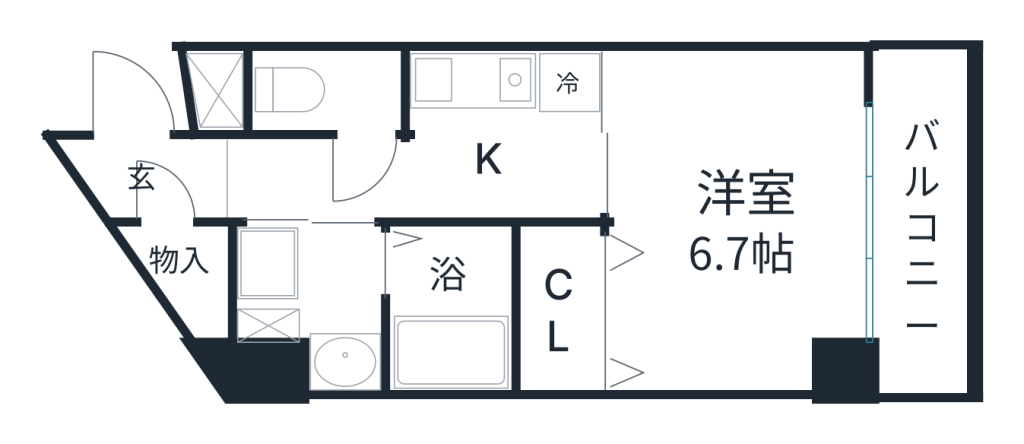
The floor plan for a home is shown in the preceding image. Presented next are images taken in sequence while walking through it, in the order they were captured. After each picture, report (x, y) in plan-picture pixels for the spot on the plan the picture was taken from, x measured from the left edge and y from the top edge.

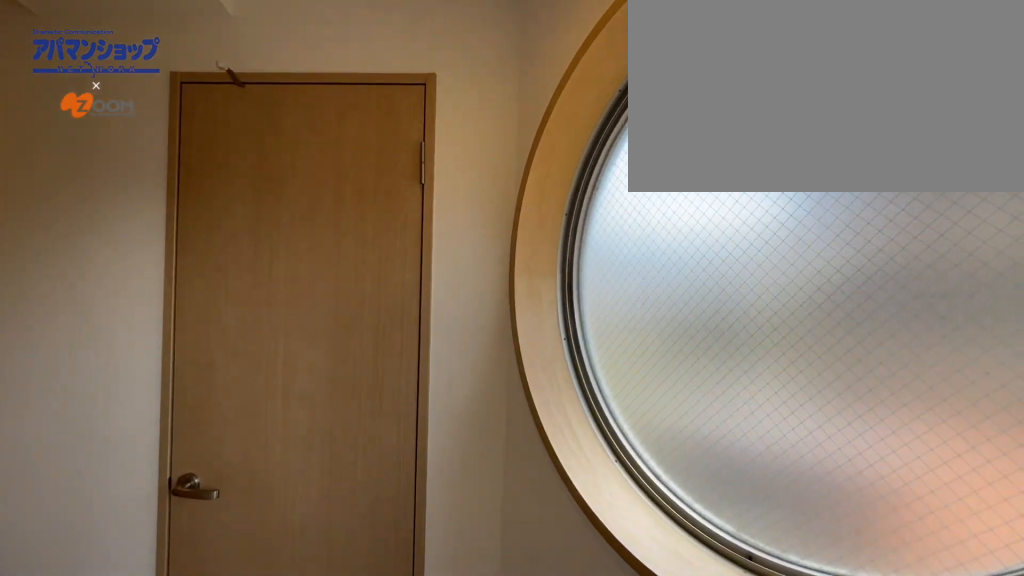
(113, 86)
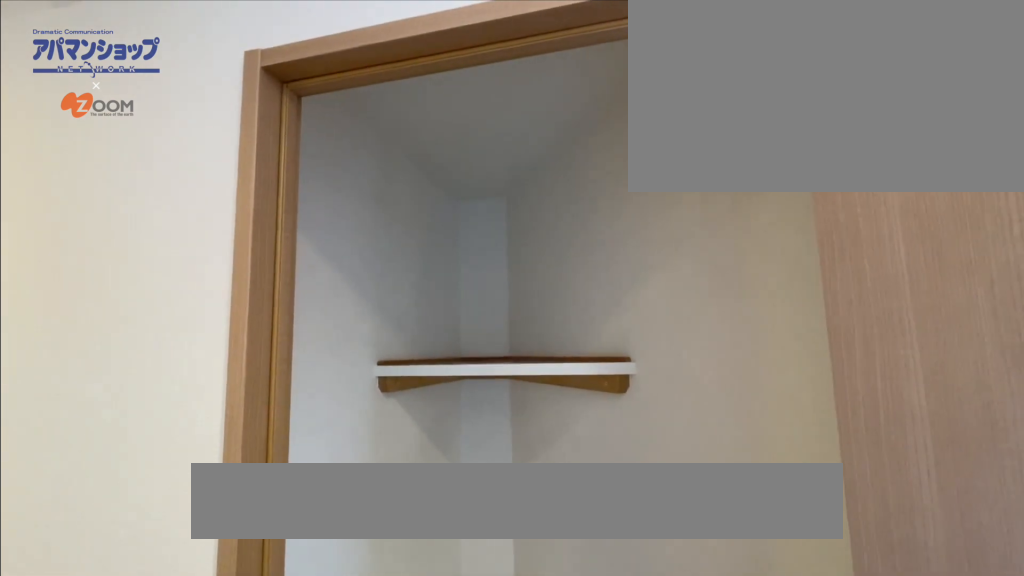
(160, 141)
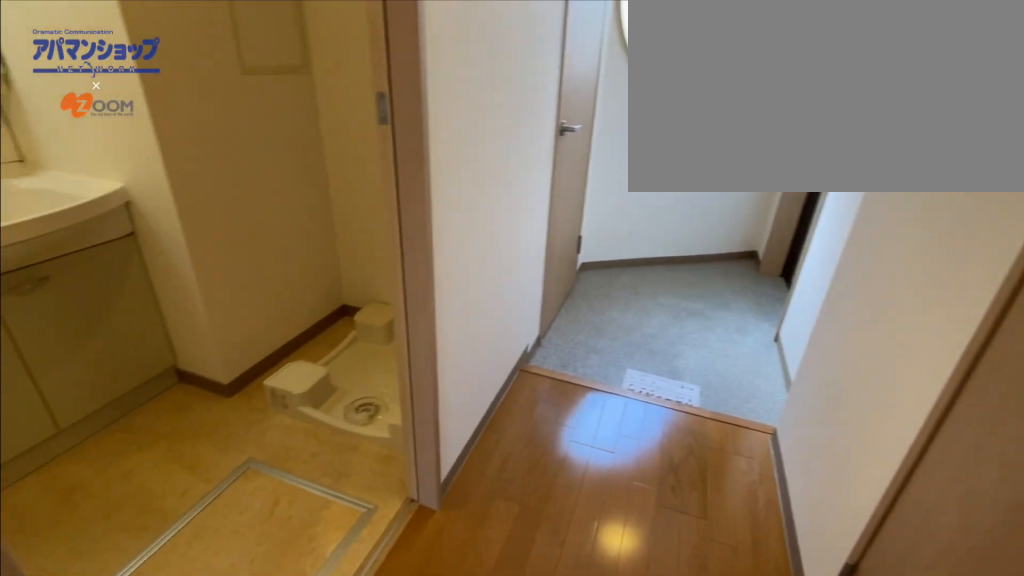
(405, 154)
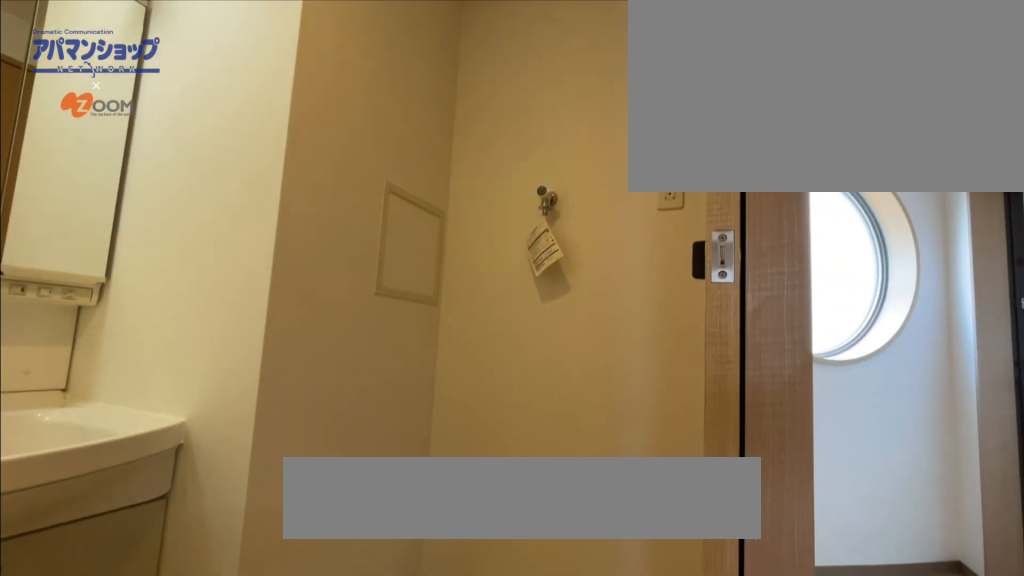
(342, 178)
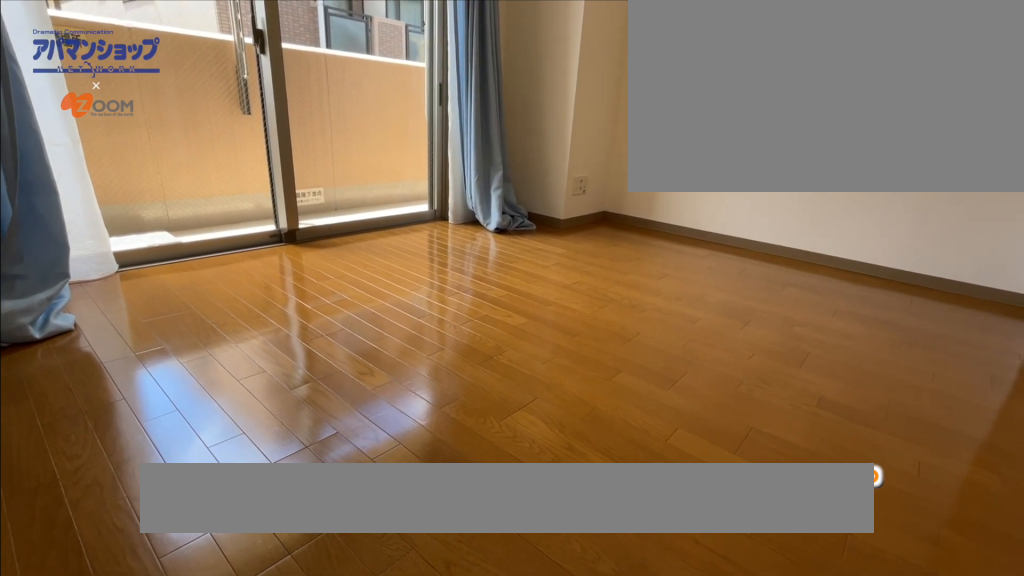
(637, 77)
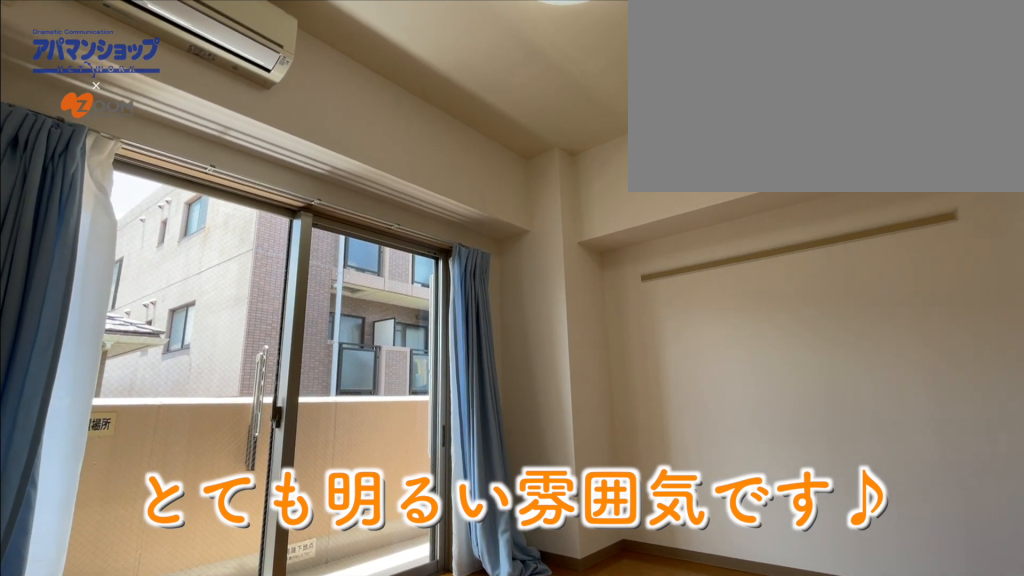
(637, 77)
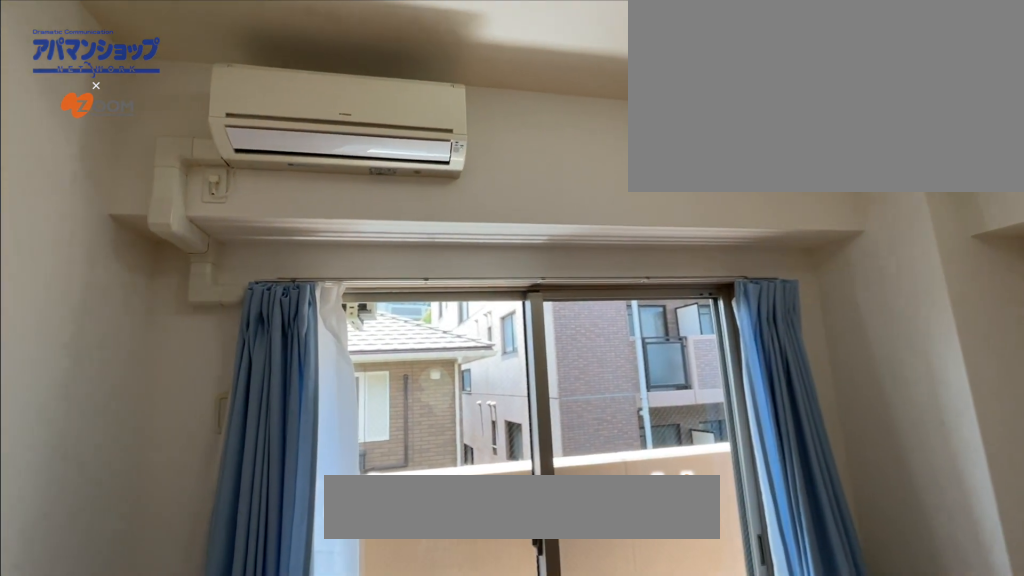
(637, 77)
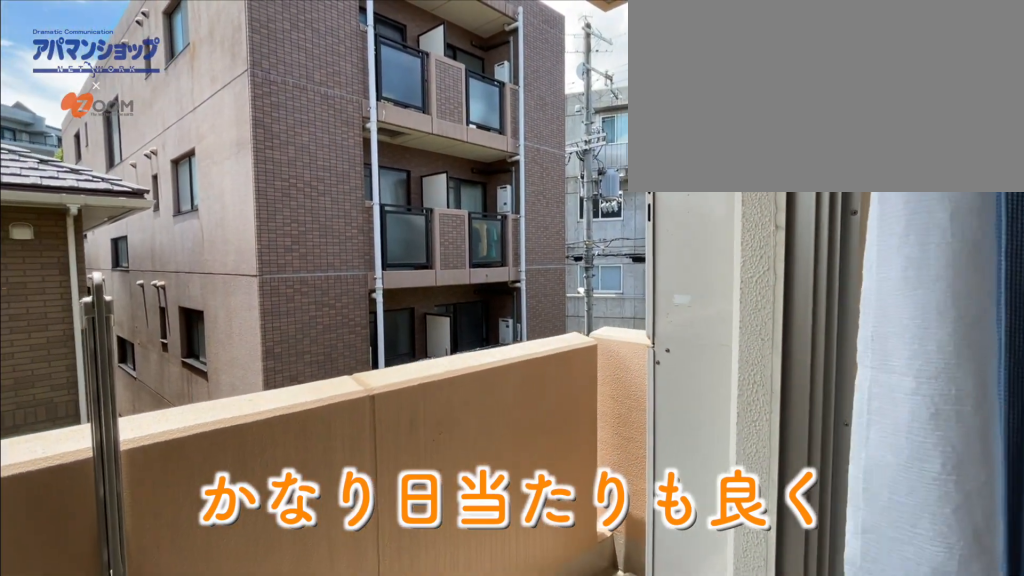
(843, 243)
